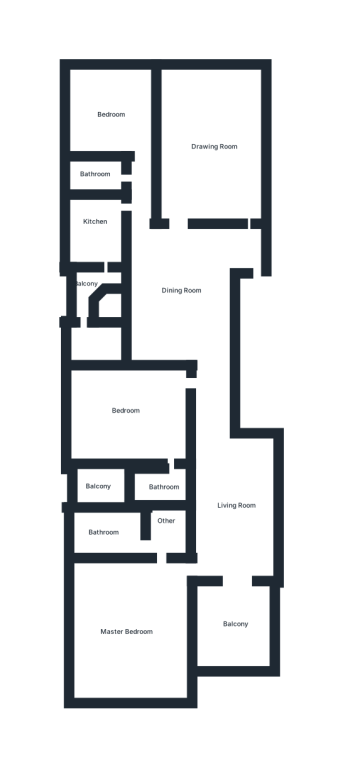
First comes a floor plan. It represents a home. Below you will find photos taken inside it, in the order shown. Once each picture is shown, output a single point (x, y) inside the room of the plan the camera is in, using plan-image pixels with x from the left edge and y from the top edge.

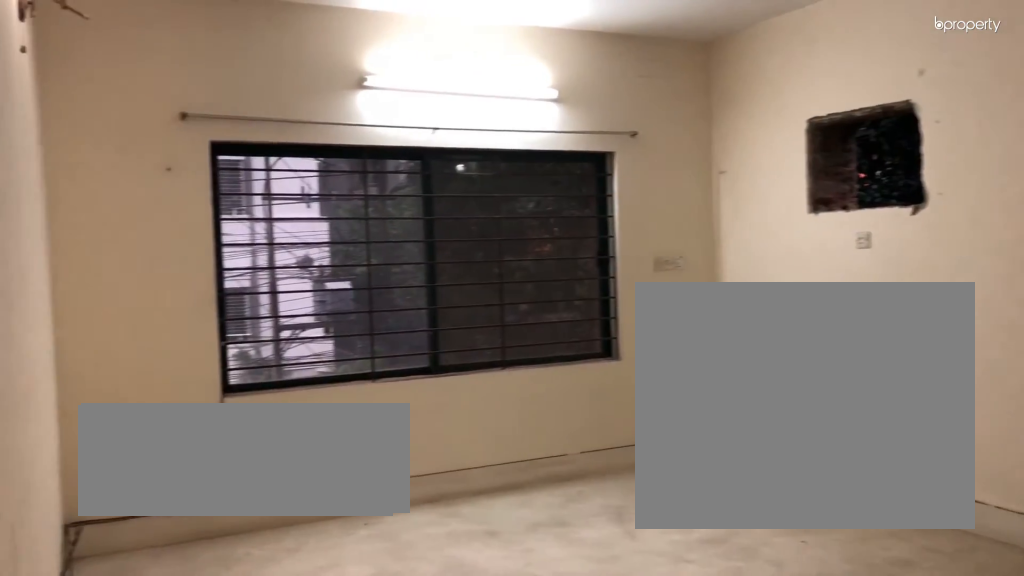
(130, 625)
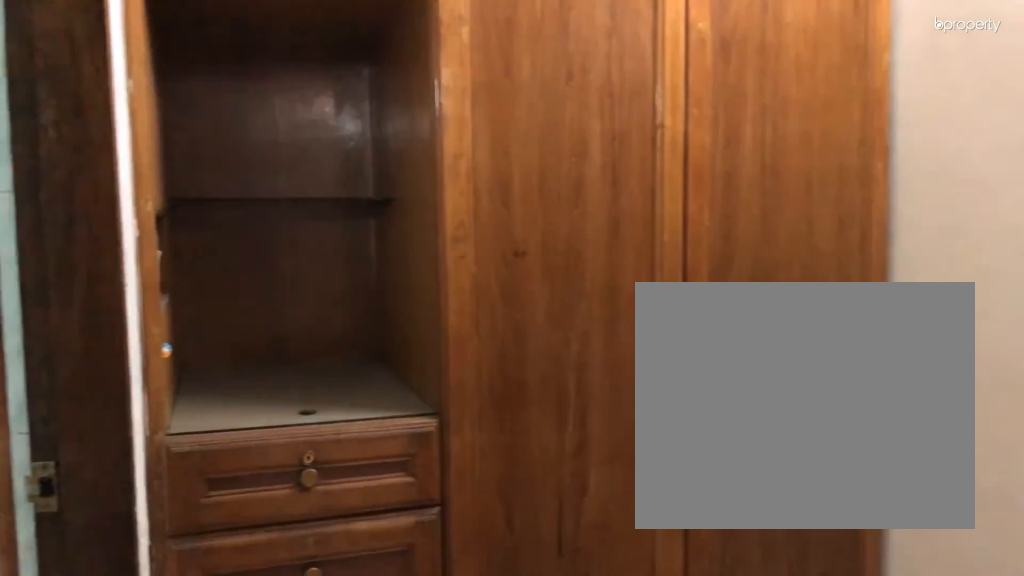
(166, 531)
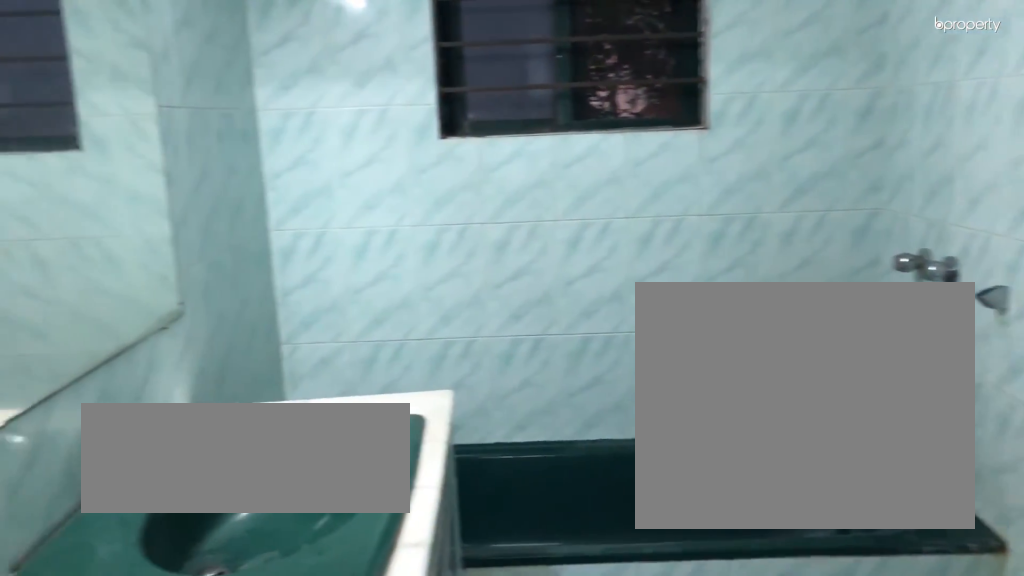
(106, 531)
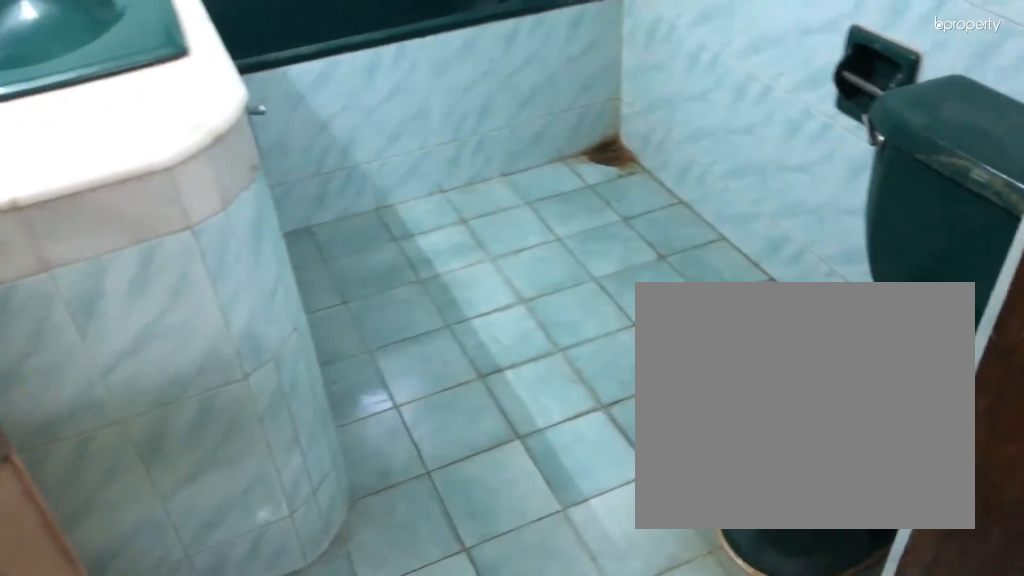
(106, 531)
